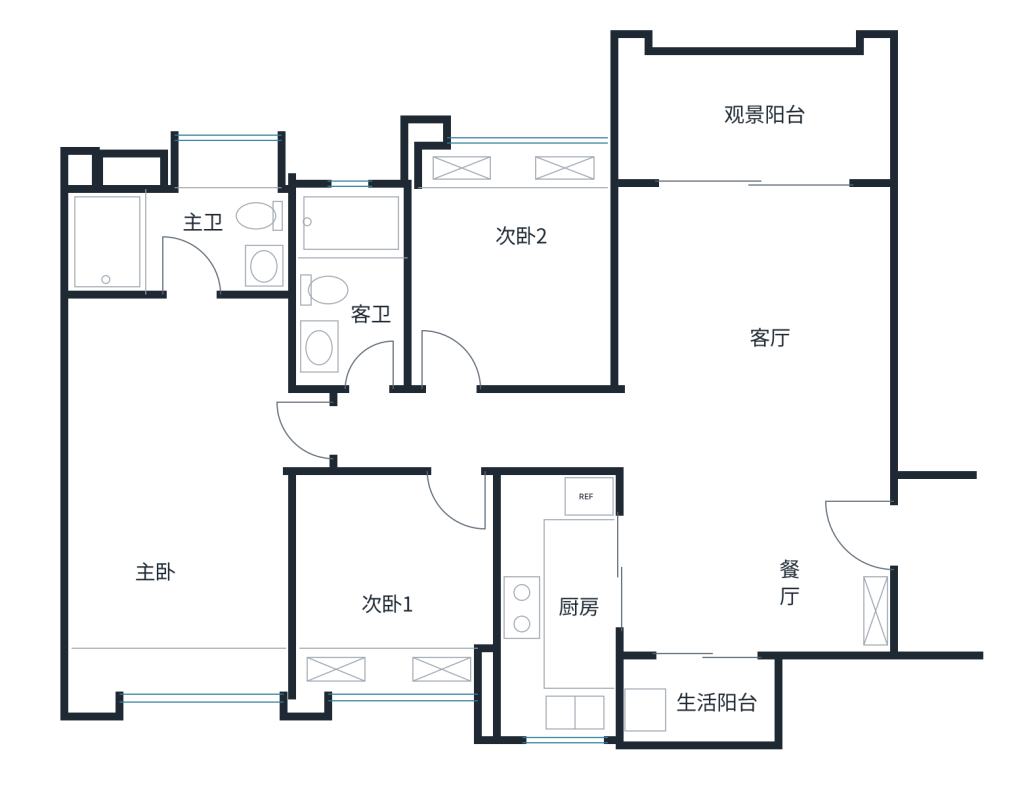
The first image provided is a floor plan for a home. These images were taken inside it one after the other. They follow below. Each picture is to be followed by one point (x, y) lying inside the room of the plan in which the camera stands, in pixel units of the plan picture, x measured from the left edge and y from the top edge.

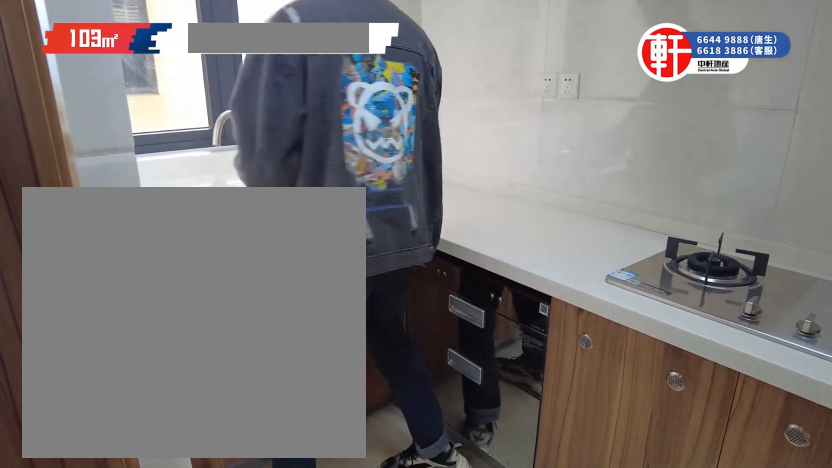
(559, 616)
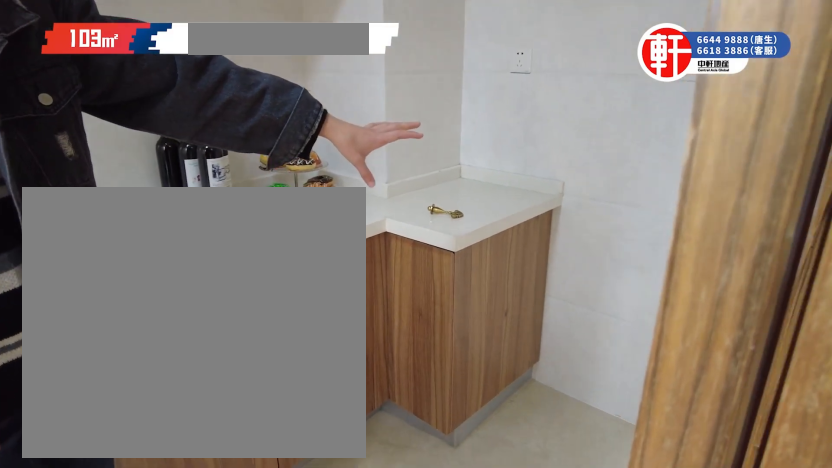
(559, 616)
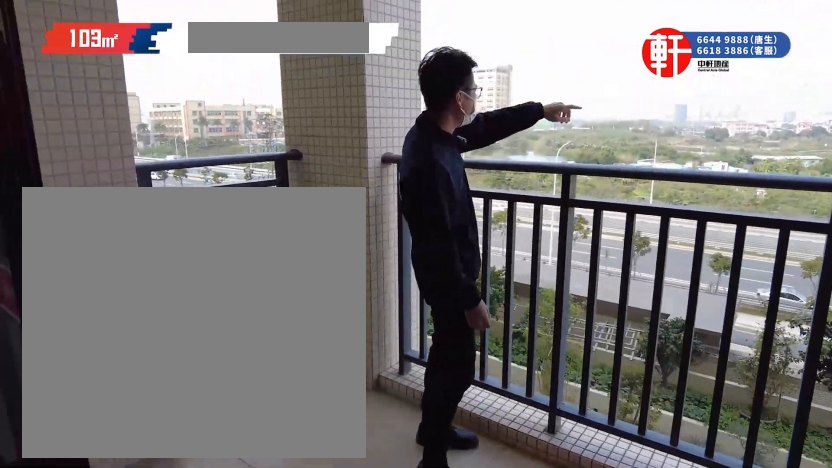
(750, 130)
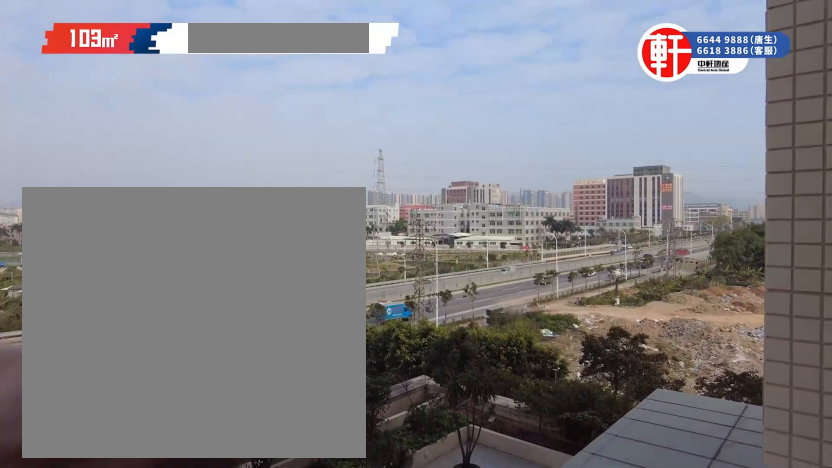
(750, 130)
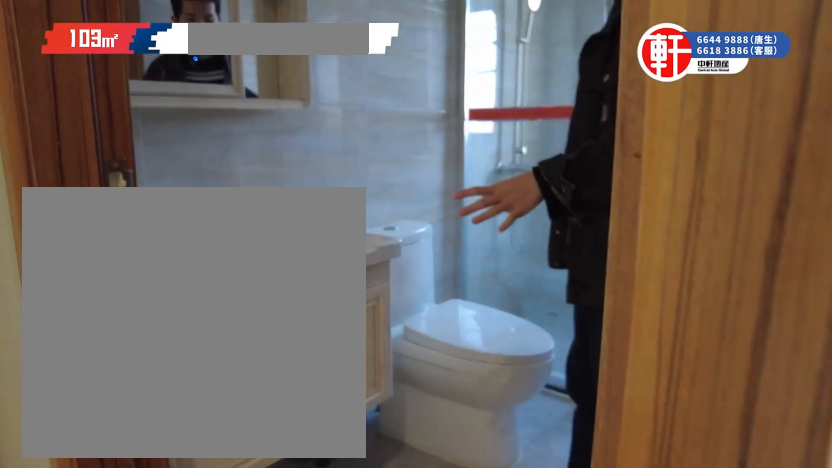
(351, 331)
